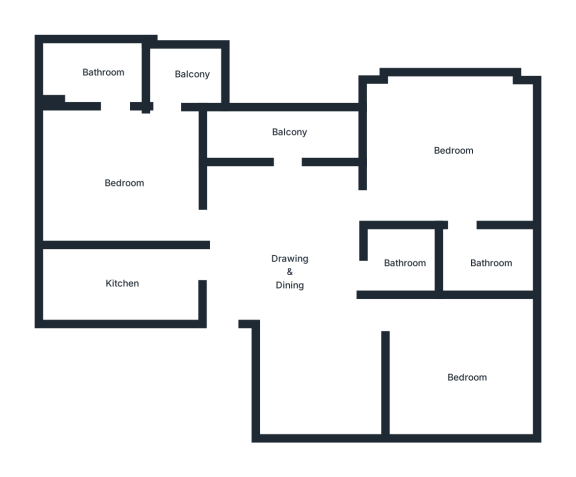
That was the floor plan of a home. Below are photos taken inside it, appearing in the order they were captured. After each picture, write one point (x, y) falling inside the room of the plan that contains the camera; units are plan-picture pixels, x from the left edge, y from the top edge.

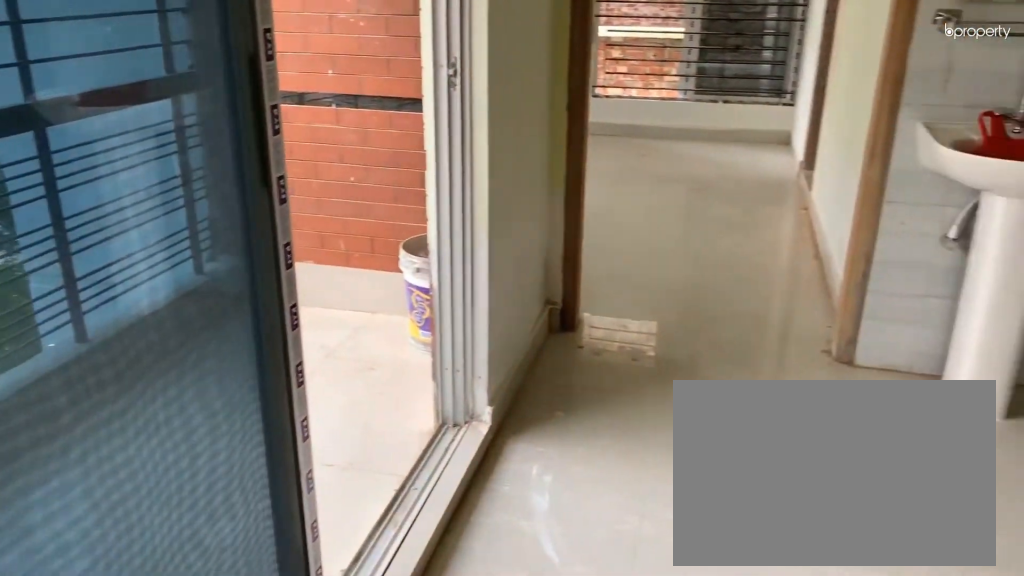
(291, 280)
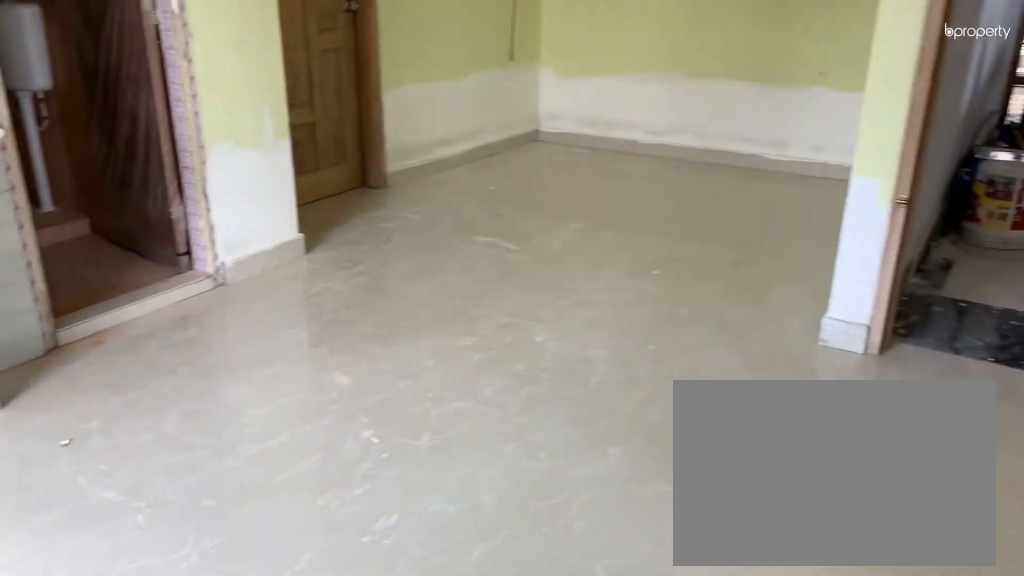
(291, 280)
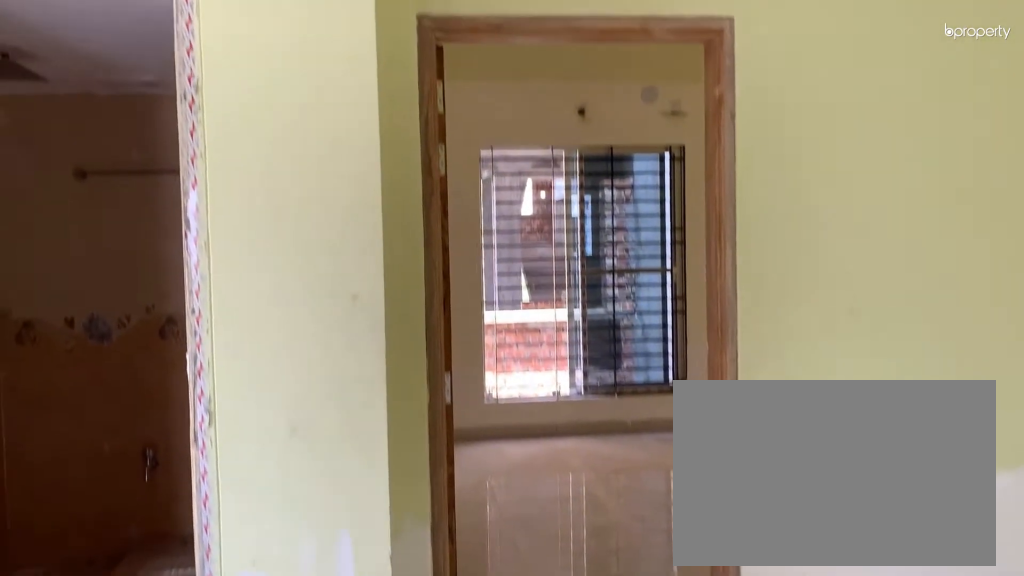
(319, 382)
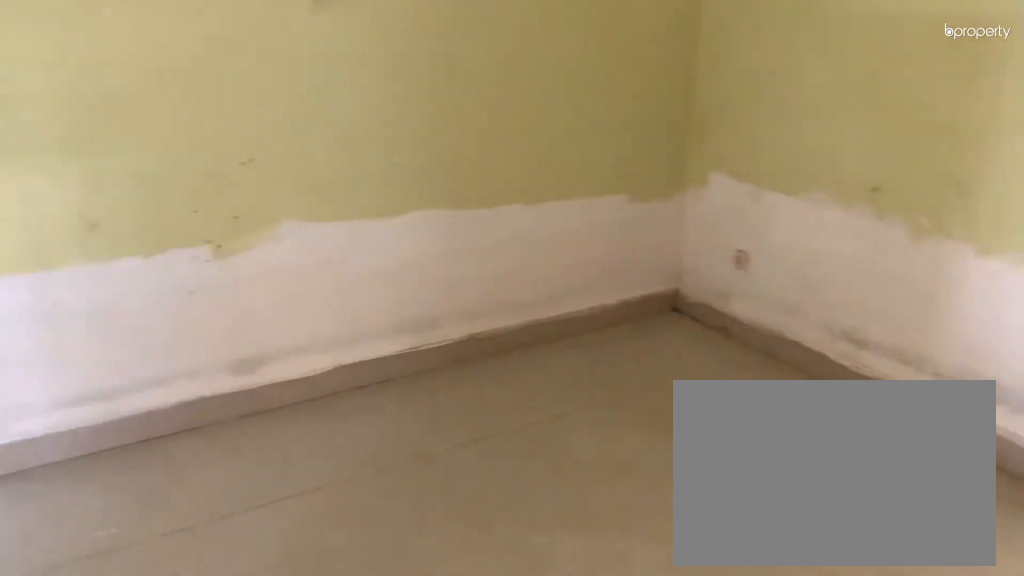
(464, 375)
